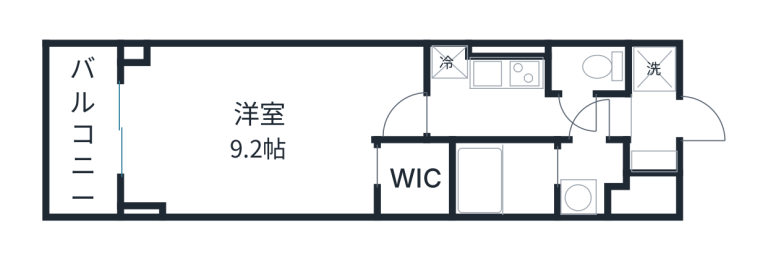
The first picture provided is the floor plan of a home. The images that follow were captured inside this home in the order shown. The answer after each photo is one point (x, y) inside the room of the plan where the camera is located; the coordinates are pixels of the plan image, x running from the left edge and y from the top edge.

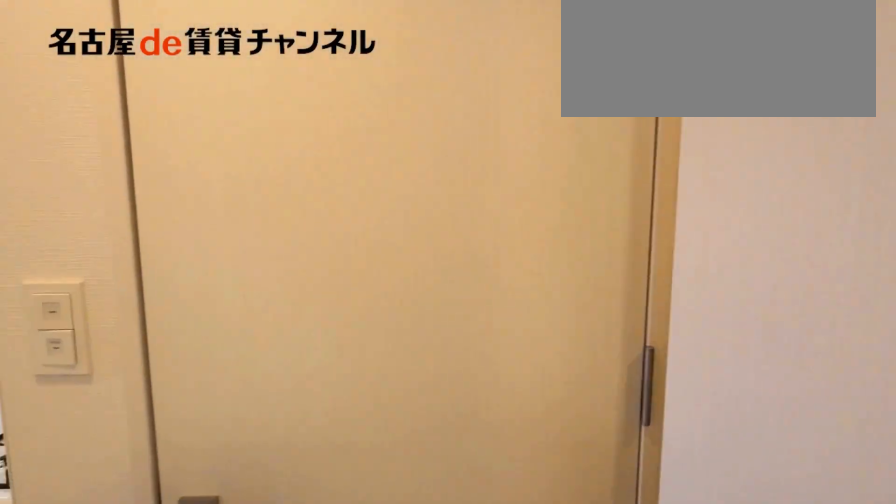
(524, 114)
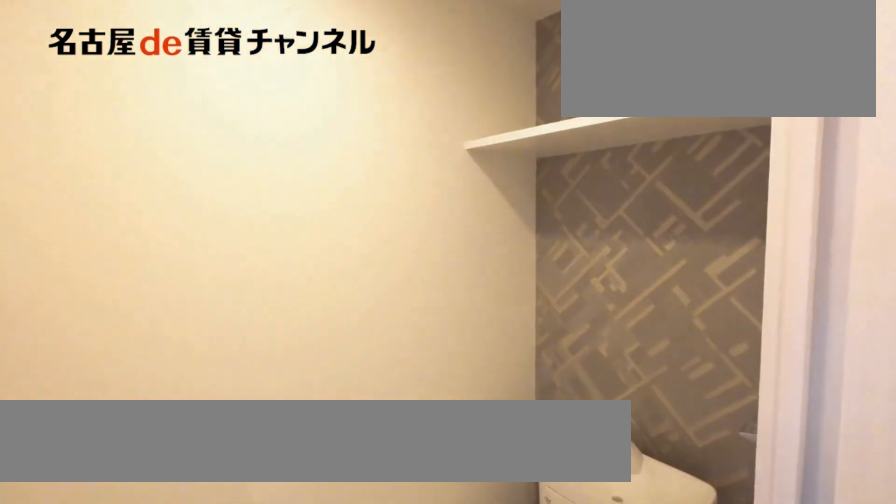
(587, 68)
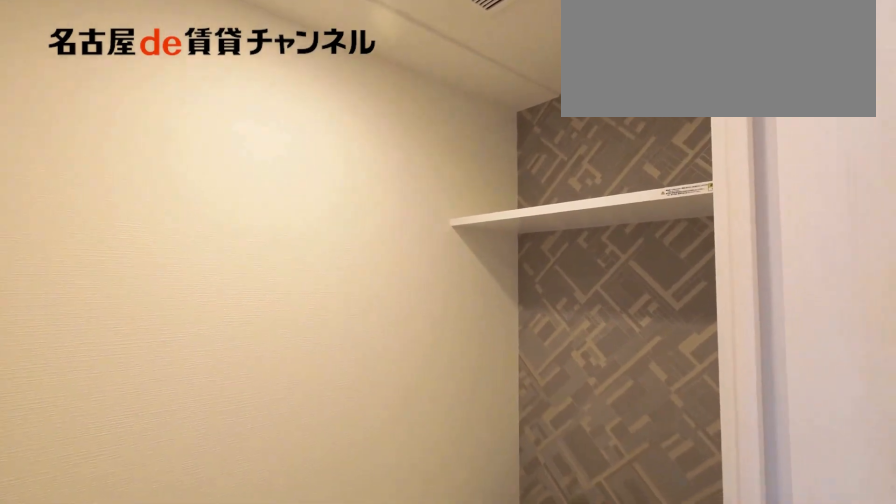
(587, 68)
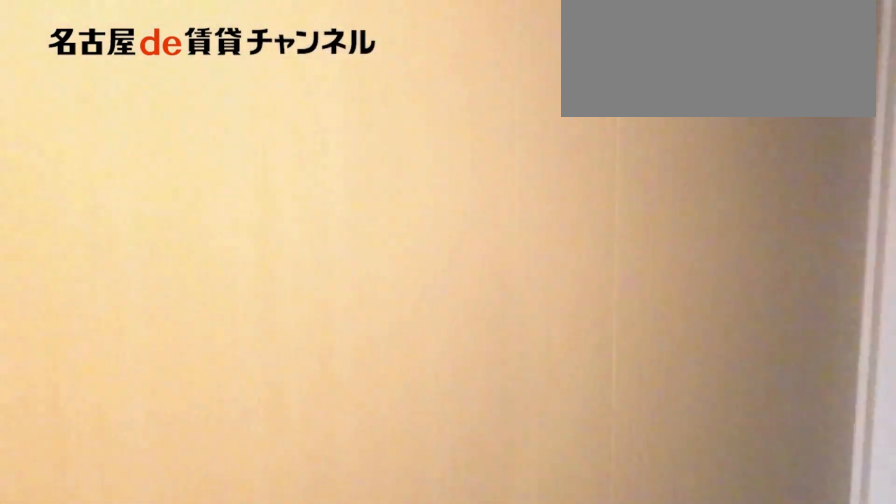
(653, 123)
